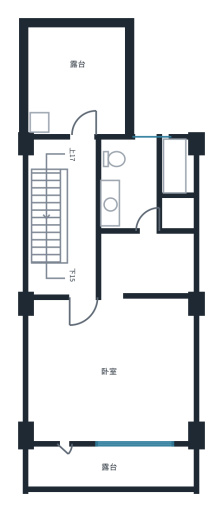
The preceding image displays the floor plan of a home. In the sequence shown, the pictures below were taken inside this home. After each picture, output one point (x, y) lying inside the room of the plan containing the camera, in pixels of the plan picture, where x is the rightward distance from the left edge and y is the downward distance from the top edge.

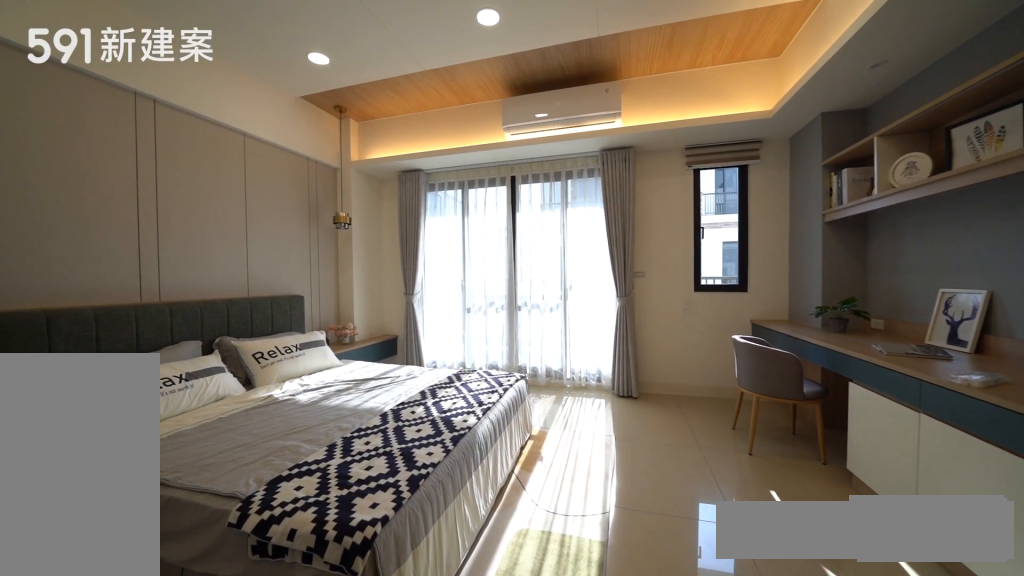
(111, 370)
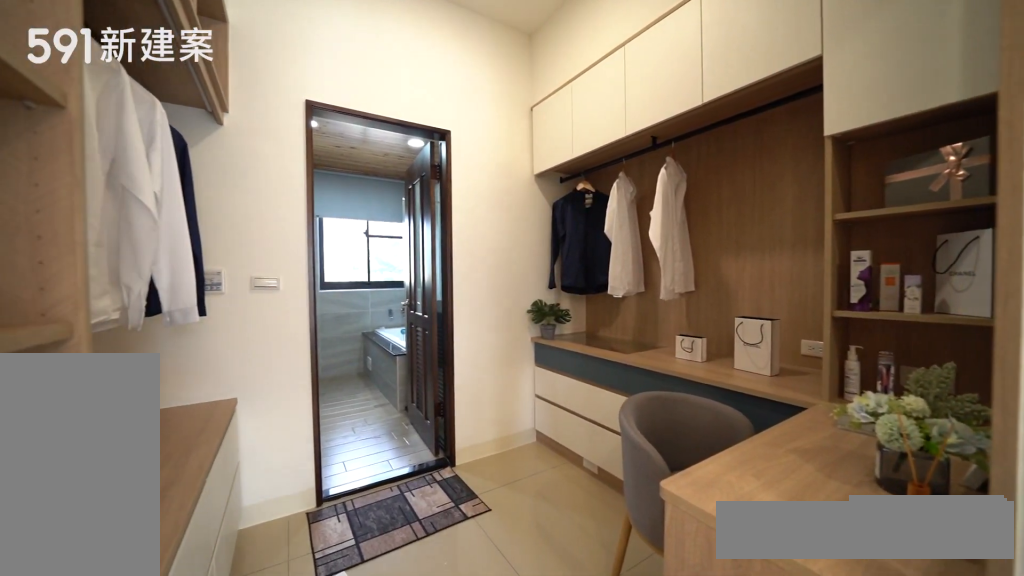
(147, 264)
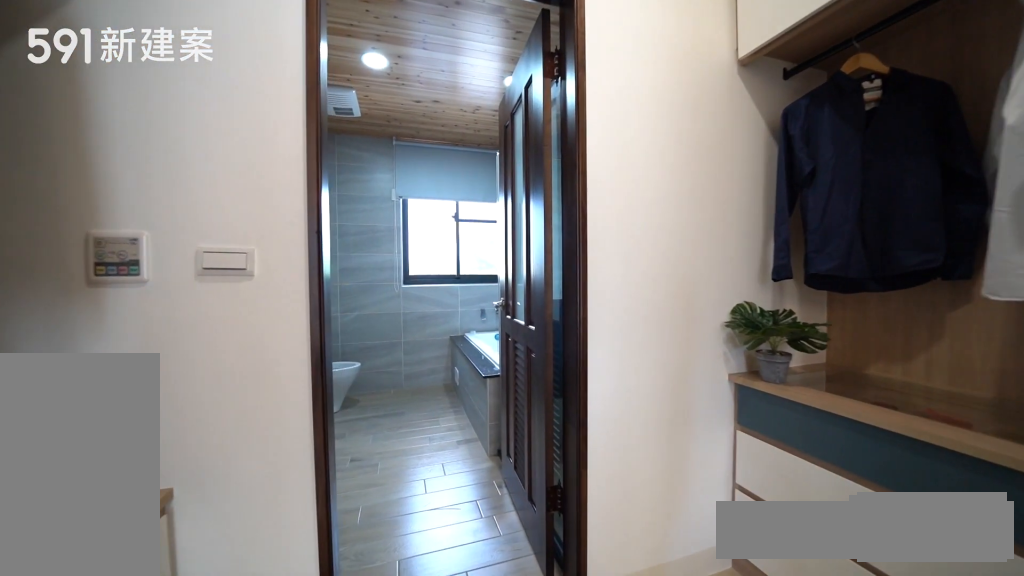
(147, 264)
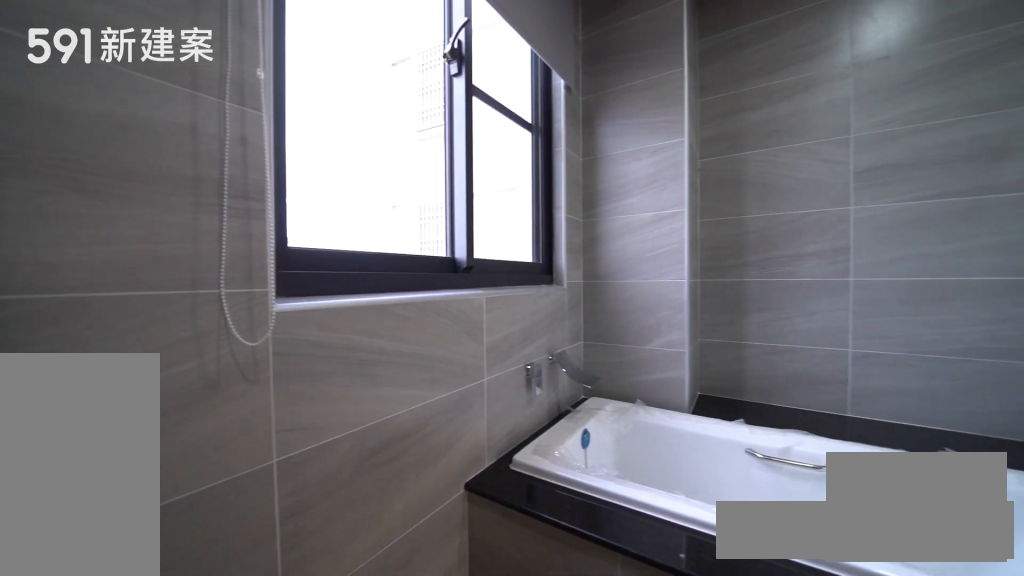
(174, 167)
